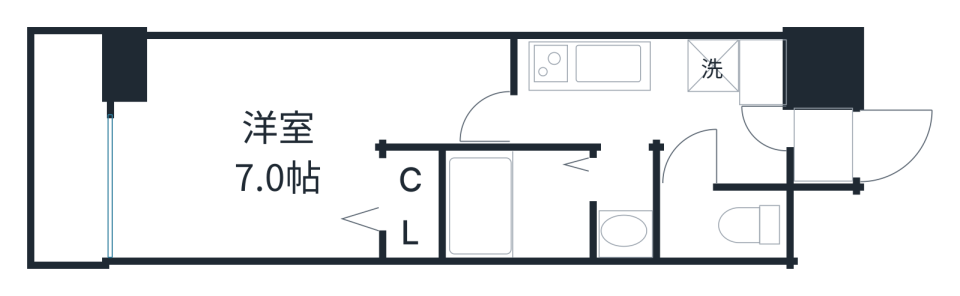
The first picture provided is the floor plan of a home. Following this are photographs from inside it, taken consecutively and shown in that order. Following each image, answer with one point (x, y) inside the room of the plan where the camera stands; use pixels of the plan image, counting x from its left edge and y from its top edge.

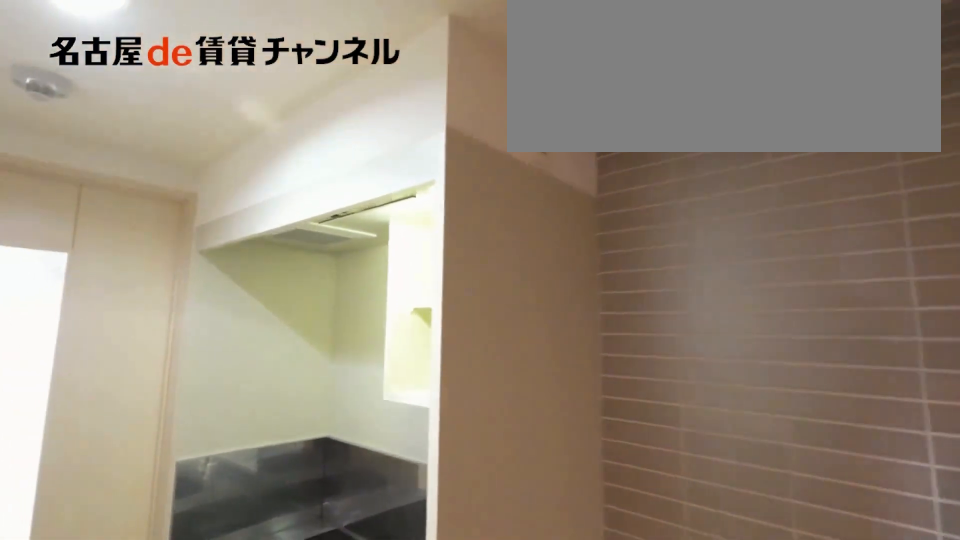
(704, 69)
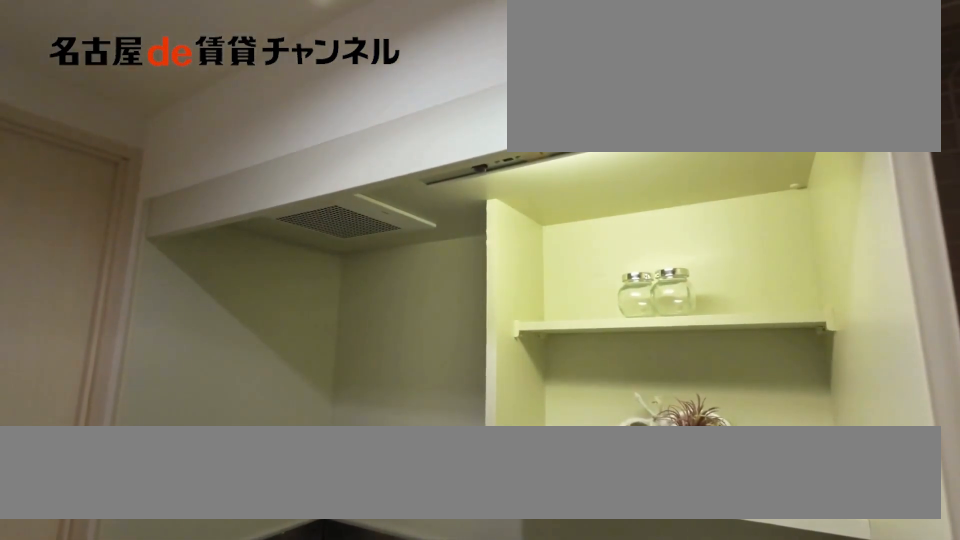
(601, 65)
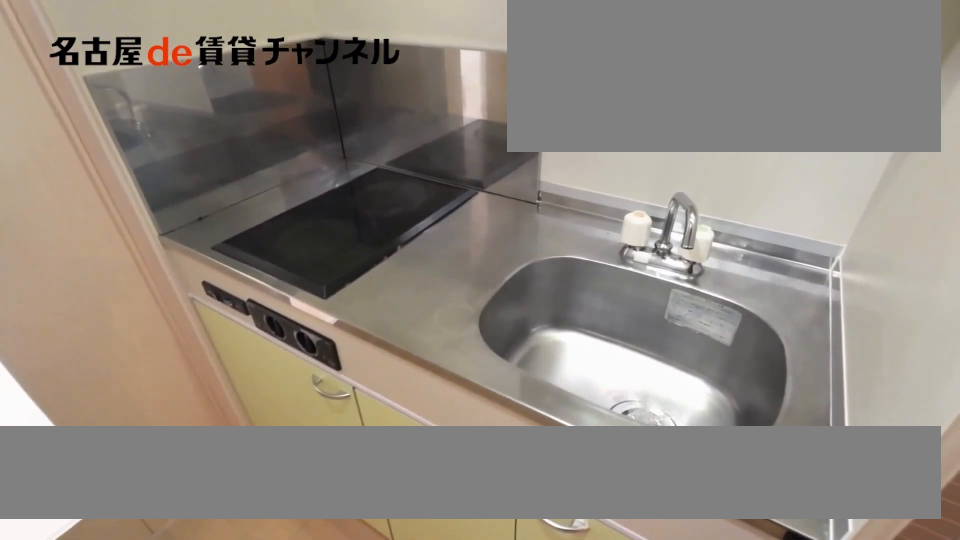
(601, 65)
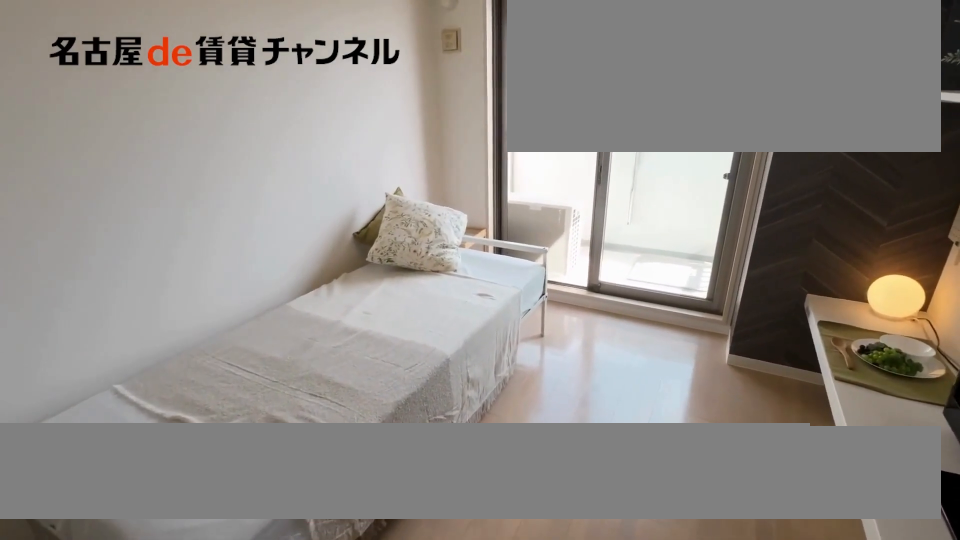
(284, 137)
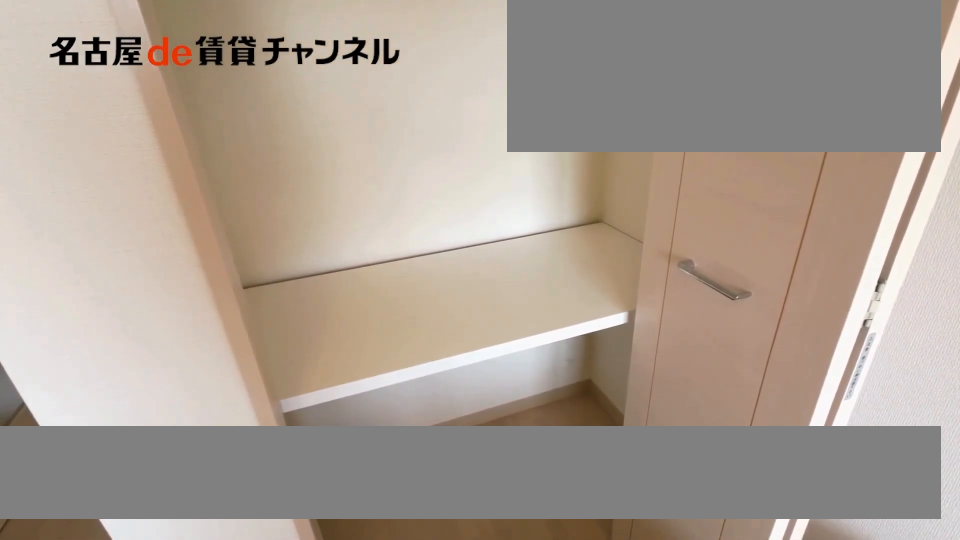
(409, 205)
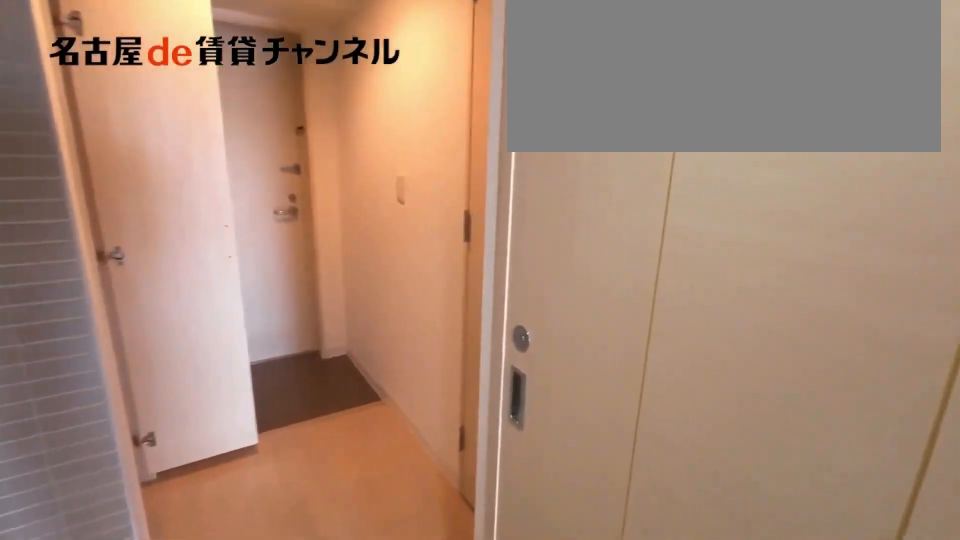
(635, 204)
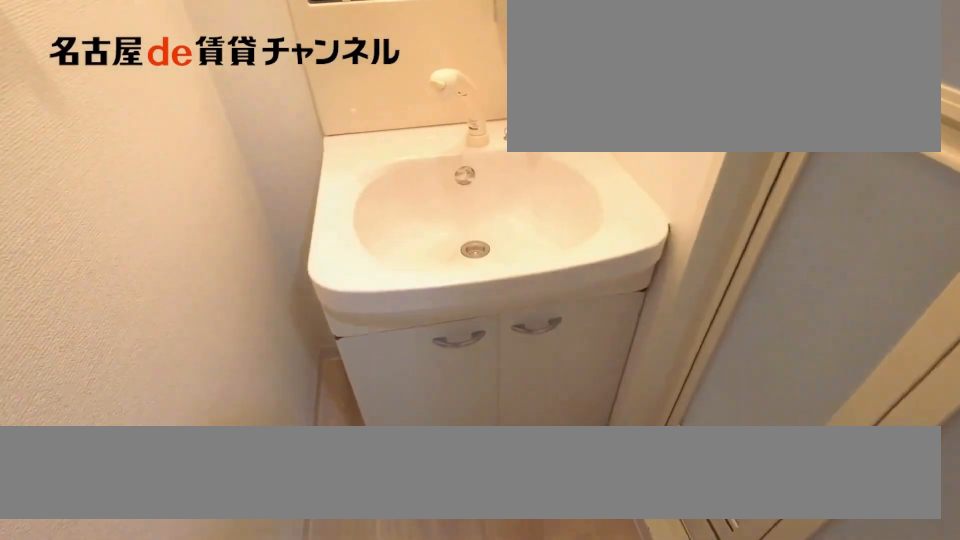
(635, 204)
